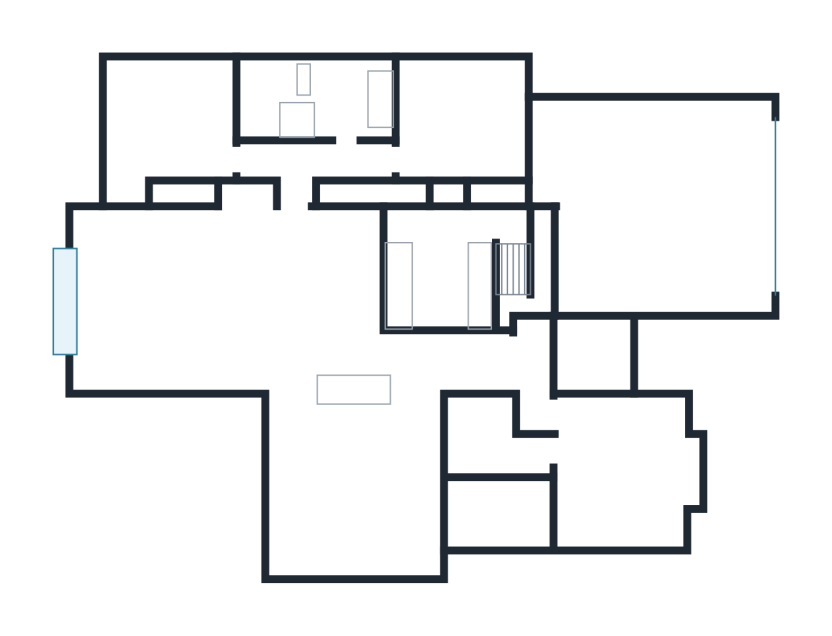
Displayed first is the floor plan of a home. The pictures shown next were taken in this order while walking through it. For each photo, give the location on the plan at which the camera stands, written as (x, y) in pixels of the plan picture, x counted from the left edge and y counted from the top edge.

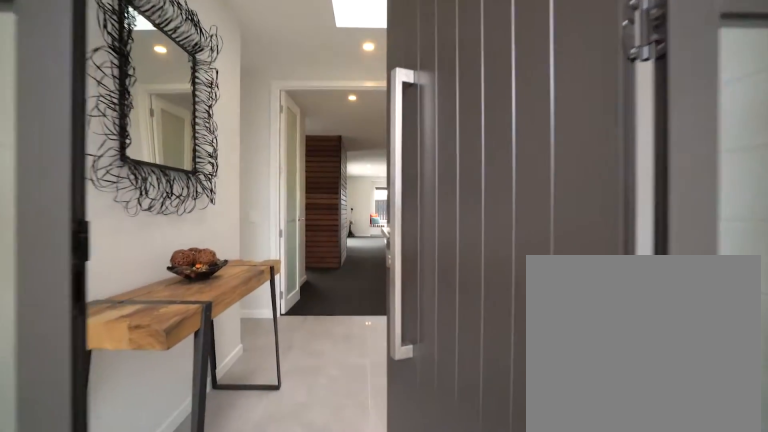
(554, 358)
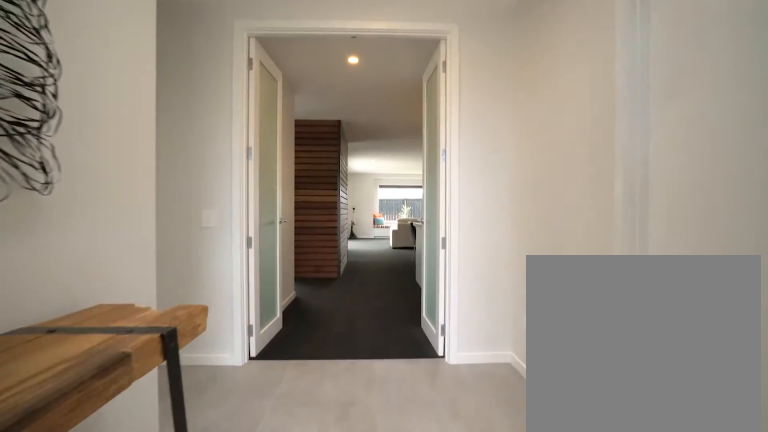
(510, 358)
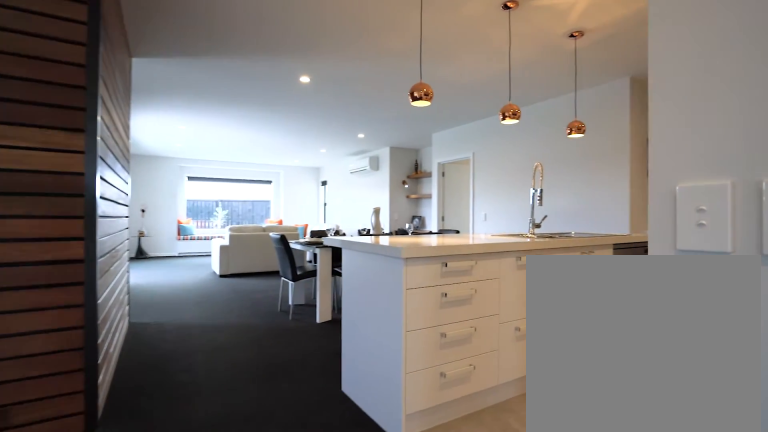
(472, 369)
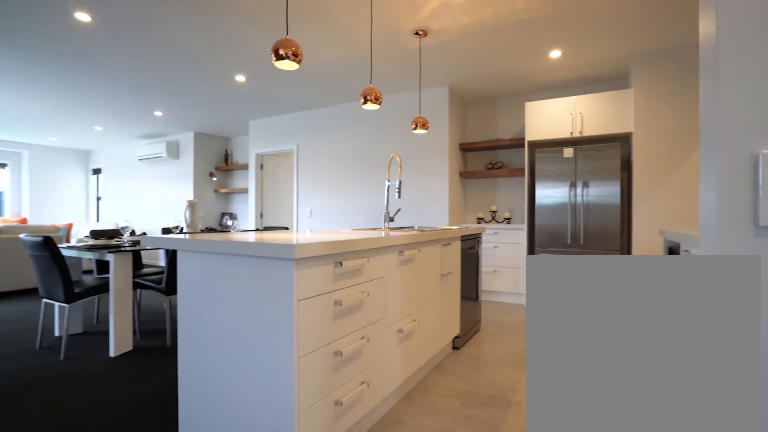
(441, 355)
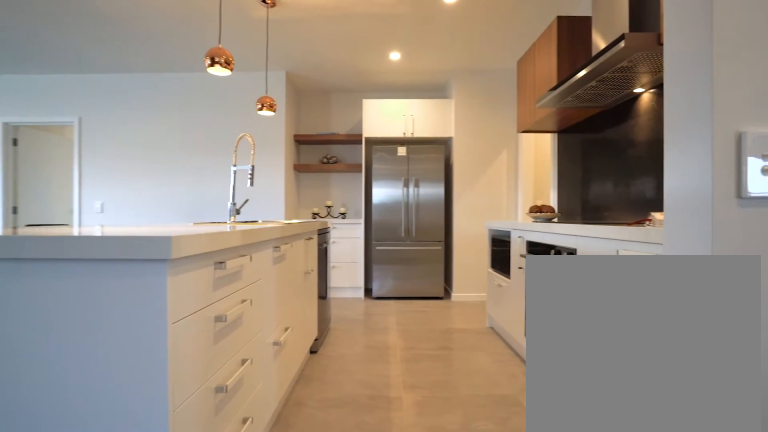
(438, 335)
